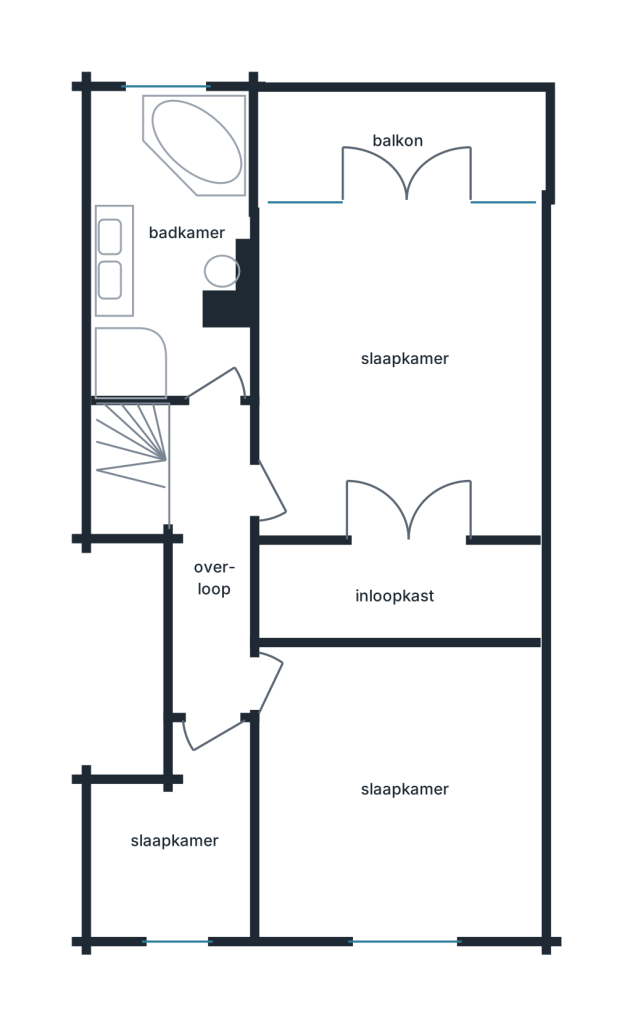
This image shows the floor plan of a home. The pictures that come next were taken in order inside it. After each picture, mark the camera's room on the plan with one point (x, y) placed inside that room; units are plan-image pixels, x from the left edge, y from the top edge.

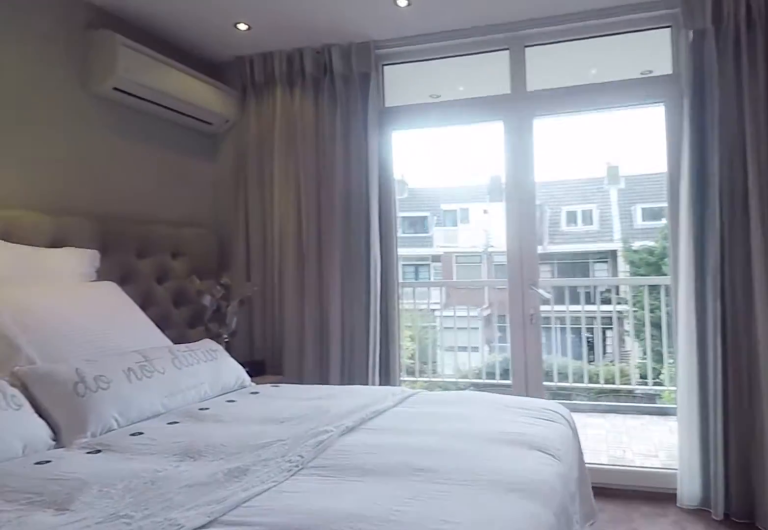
(399, 436)
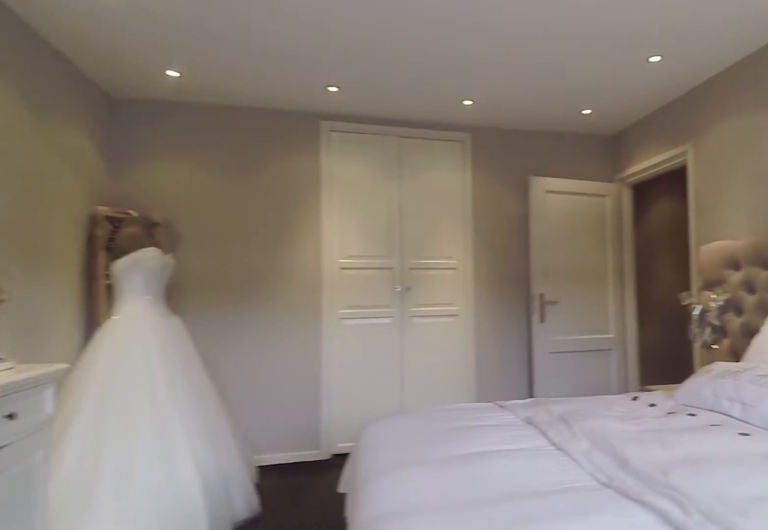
(399, 436)
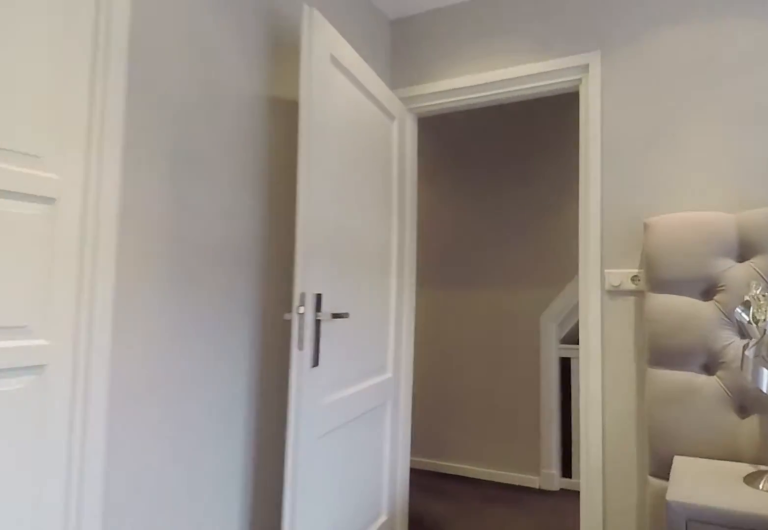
(399, 436)
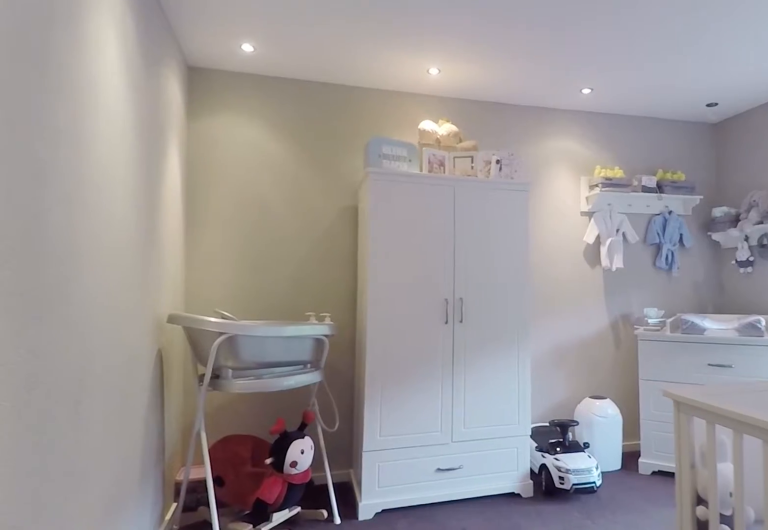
(319, 834)
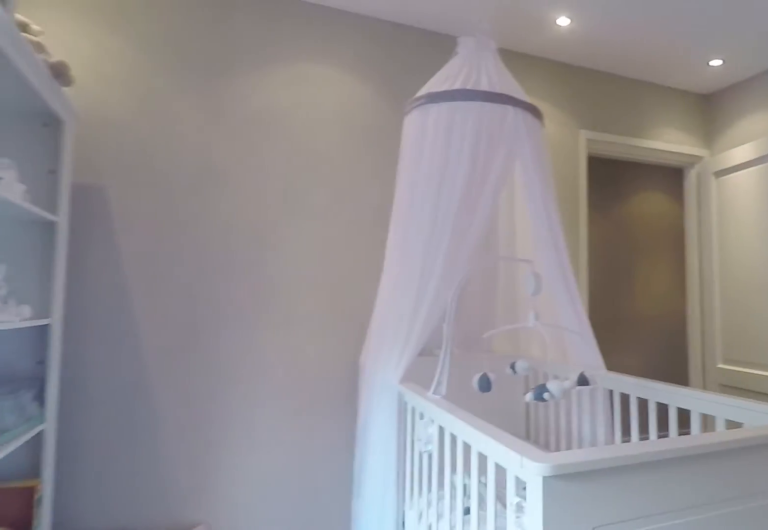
(319, 834)
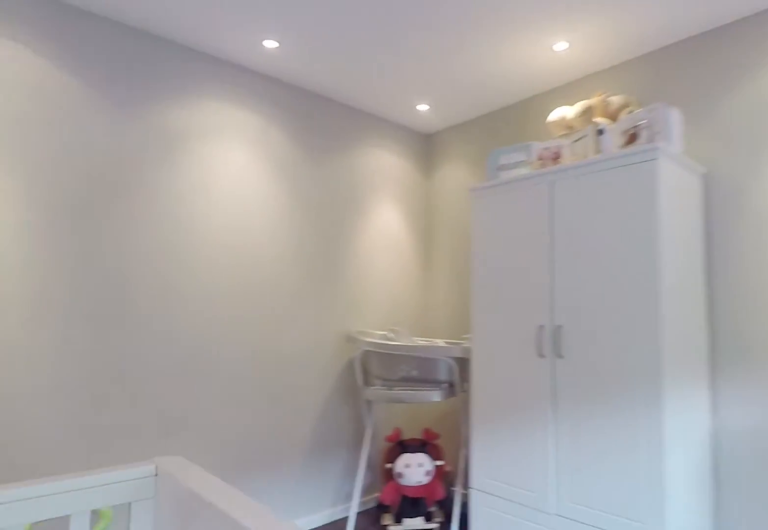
(319, 834)
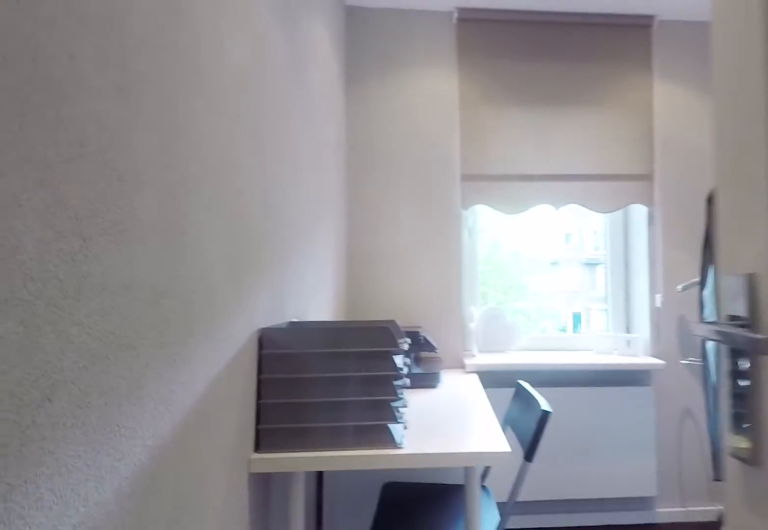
(180, 844)
